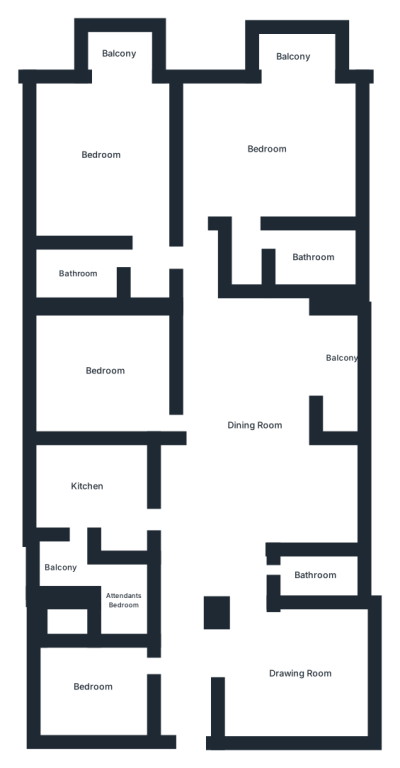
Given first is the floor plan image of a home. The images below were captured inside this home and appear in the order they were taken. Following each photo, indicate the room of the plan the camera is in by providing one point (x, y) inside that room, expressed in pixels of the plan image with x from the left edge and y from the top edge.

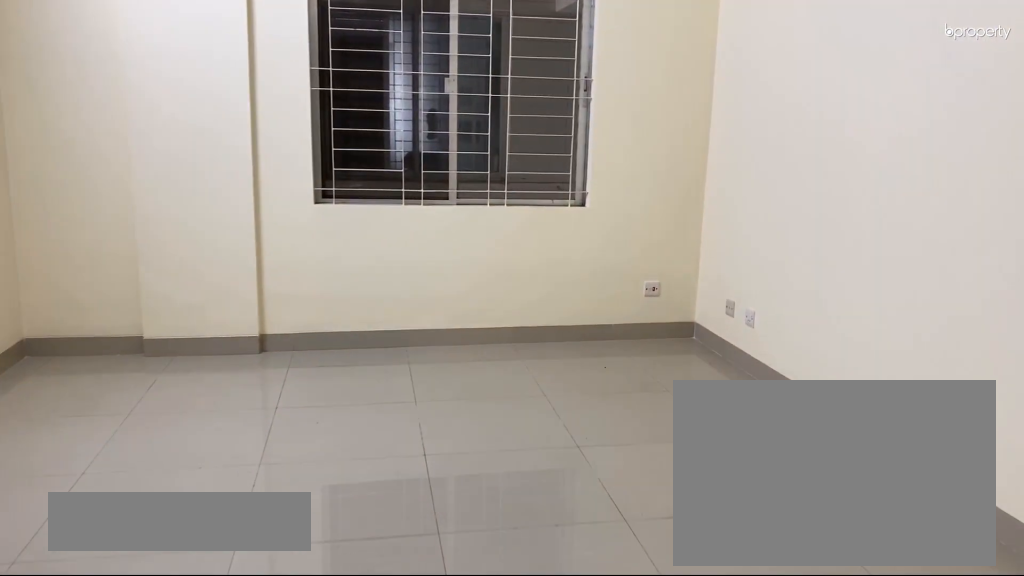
(297, 671)
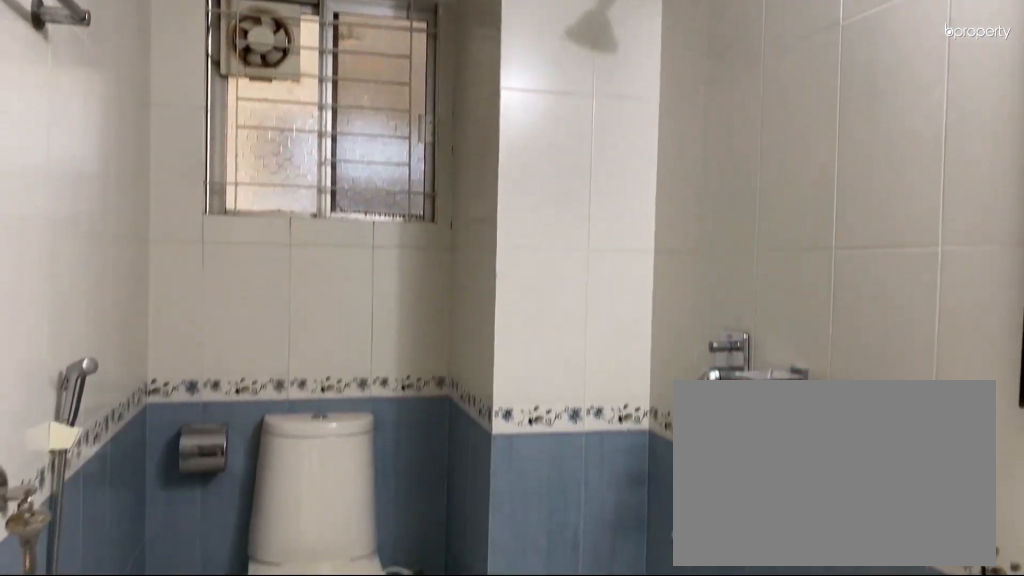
(314, 574)
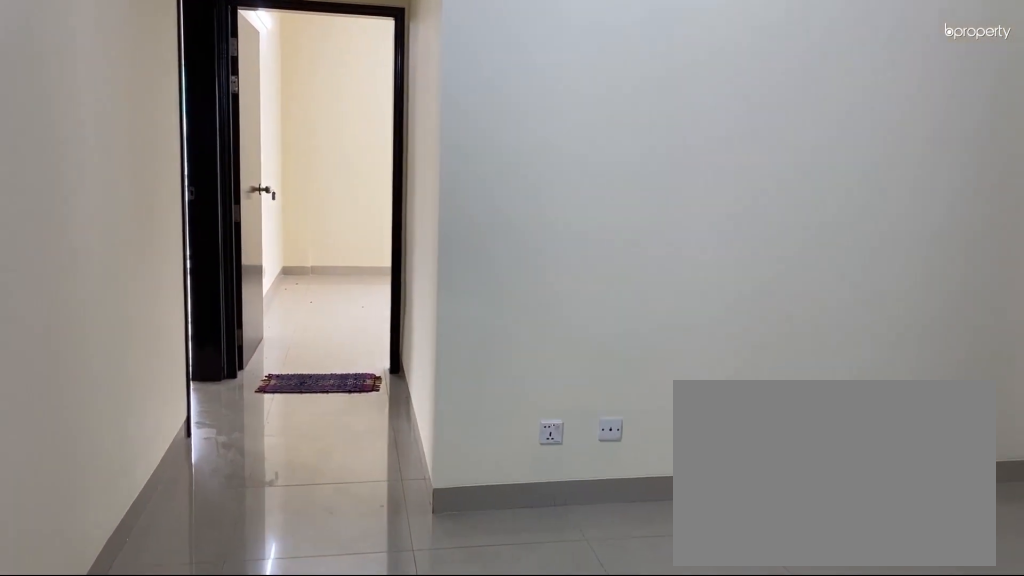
(253, 426)
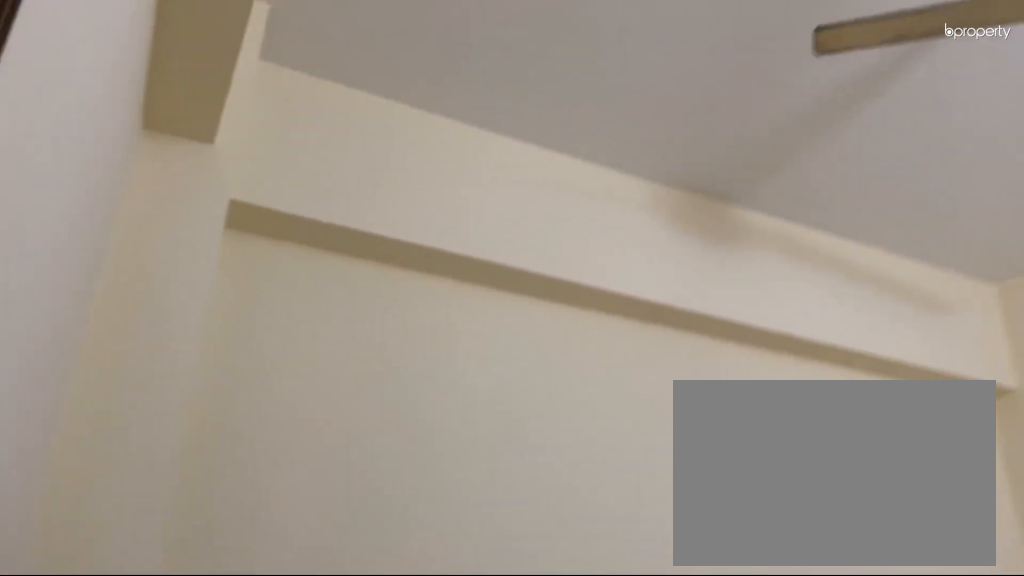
(92, 685)
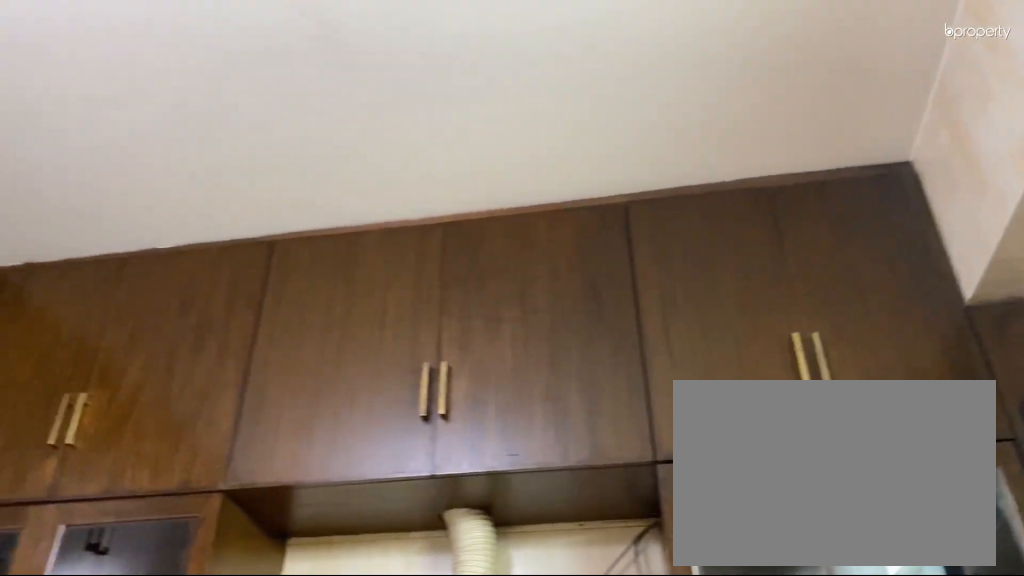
(89, 485)
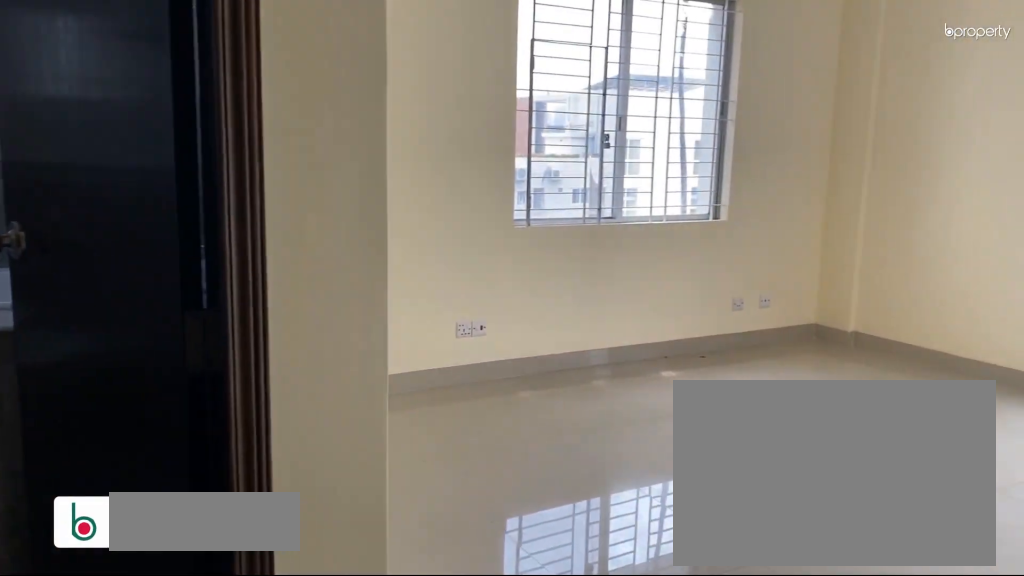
(100, 160)
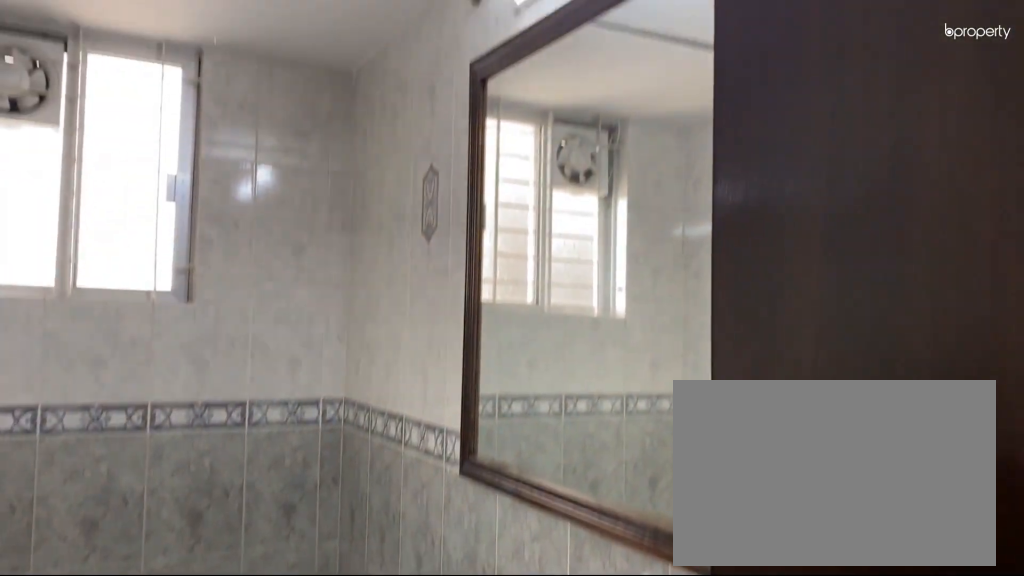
(84, 271)
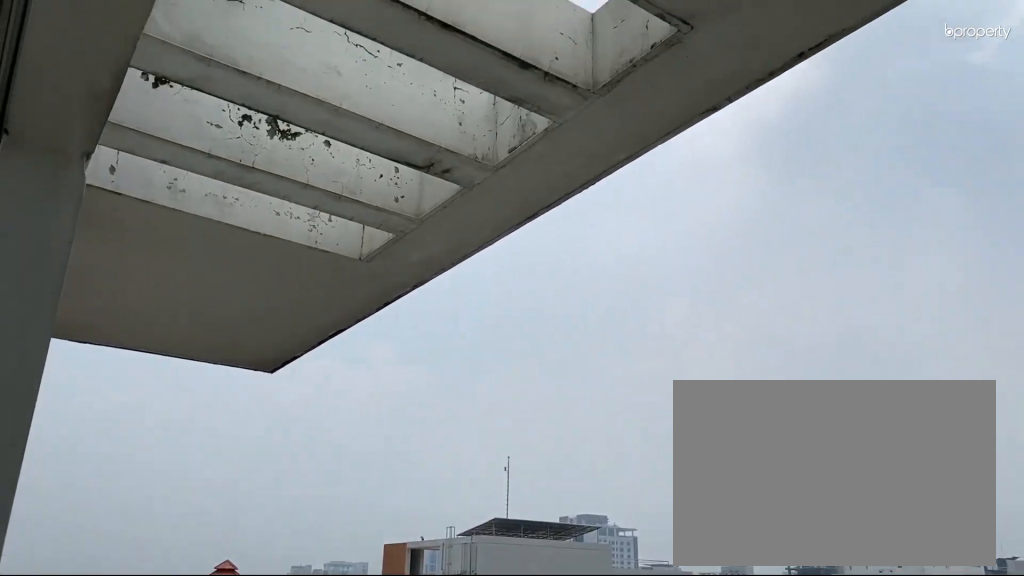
(120, 54)
